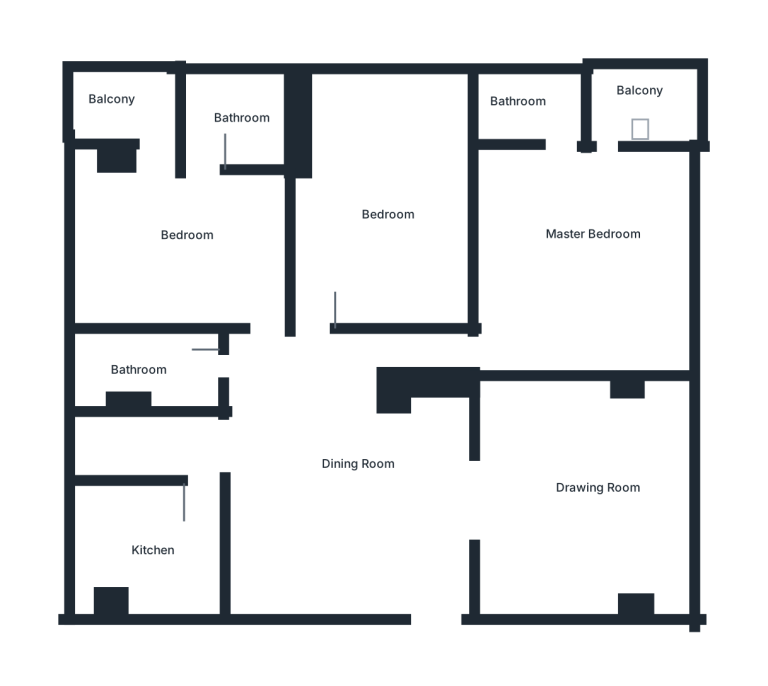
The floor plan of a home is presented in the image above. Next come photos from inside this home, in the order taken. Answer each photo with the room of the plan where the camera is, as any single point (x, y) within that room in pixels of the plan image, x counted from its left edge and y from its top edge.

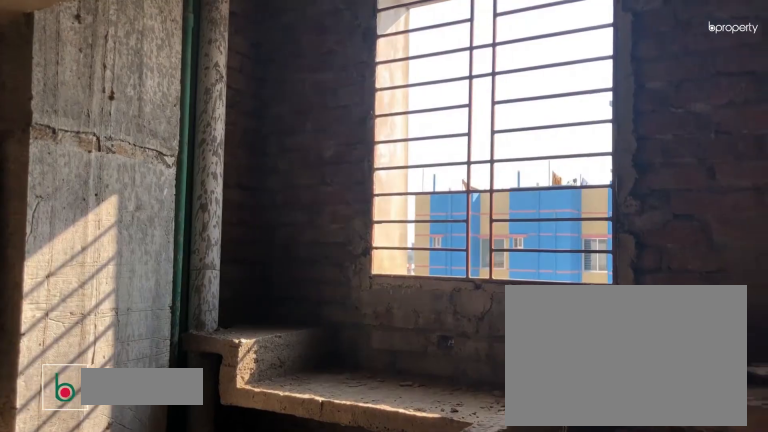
(142, 553)
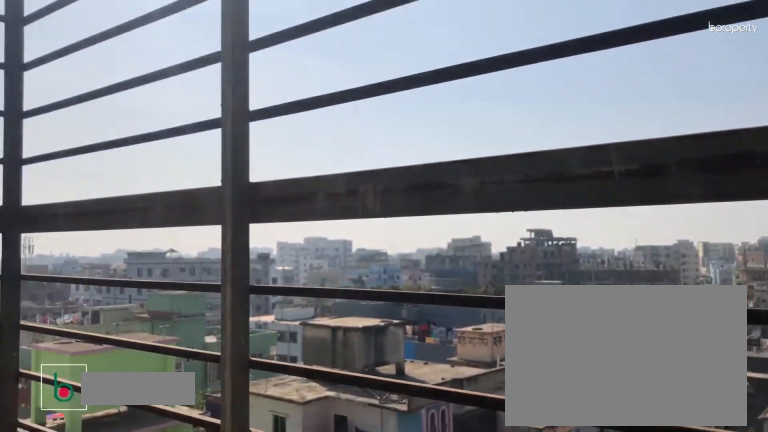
(127, 107)
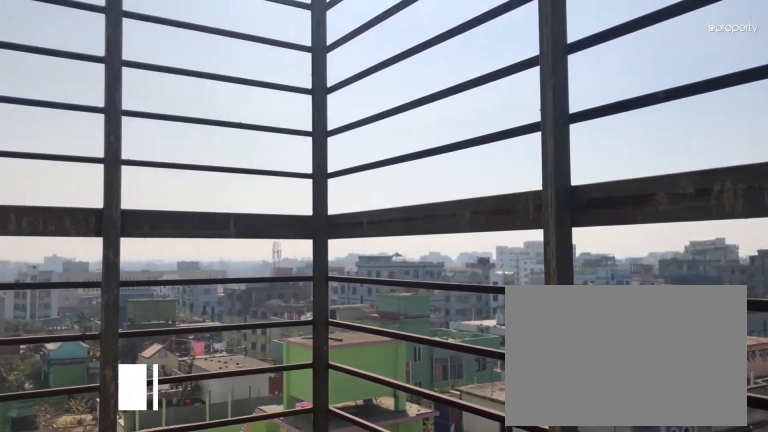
(127, 107)
